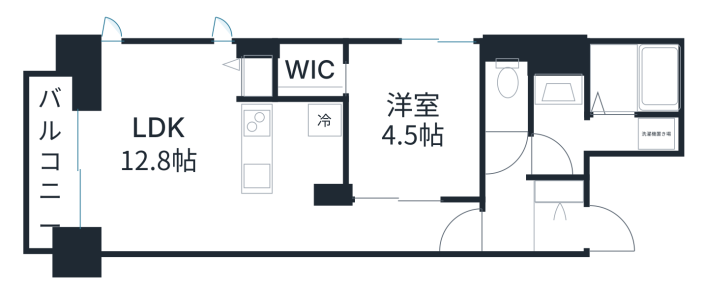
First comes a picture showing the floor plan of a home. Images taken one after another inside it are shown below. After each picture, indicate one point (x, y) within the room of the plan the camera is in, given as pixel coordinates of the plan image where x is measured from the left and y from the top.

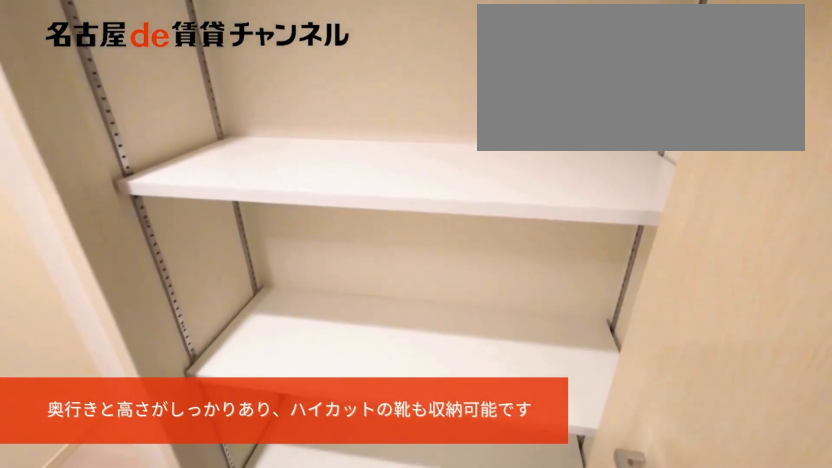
(560, 188)
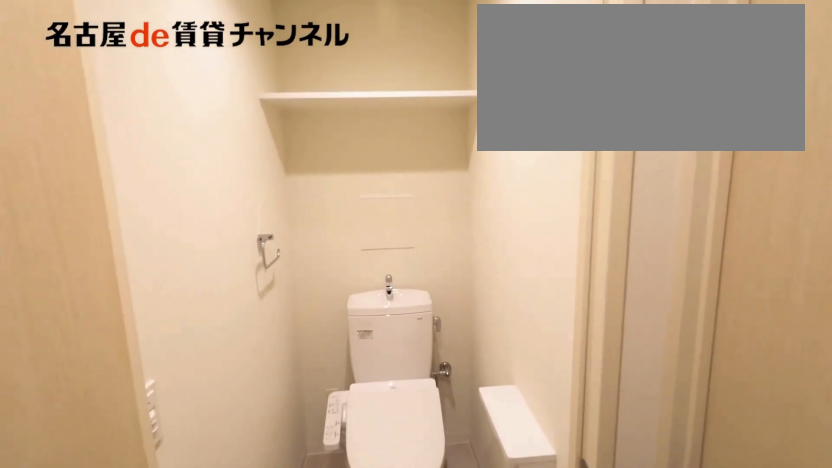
(508, 86)
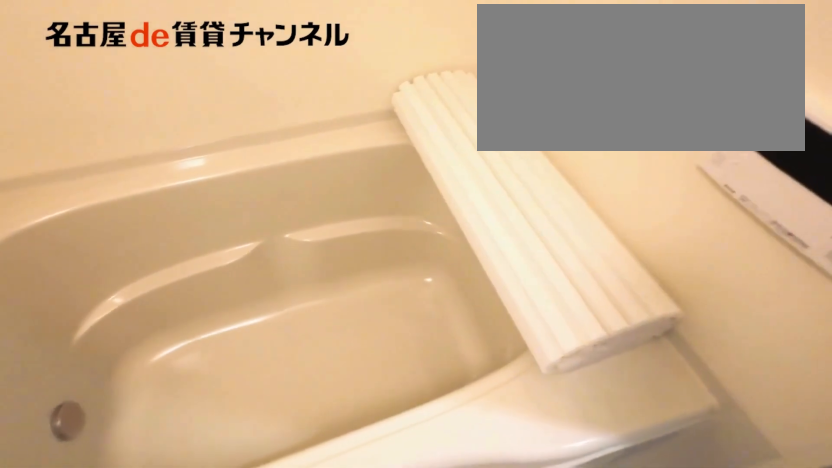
(599, 103)
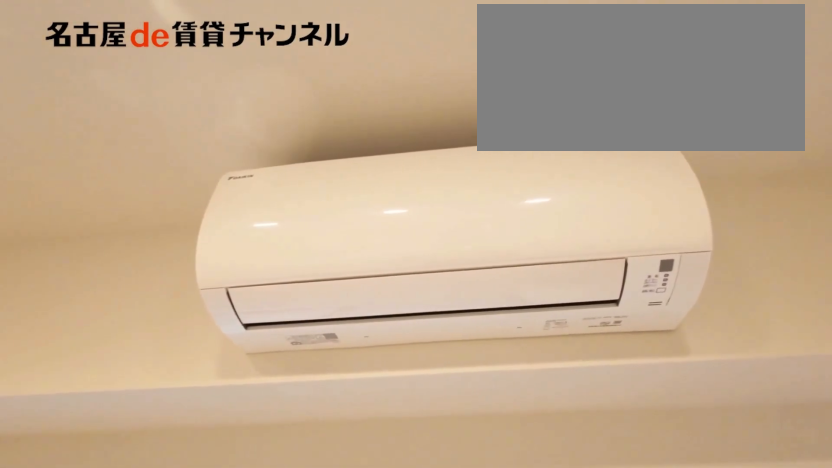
(158, 147)
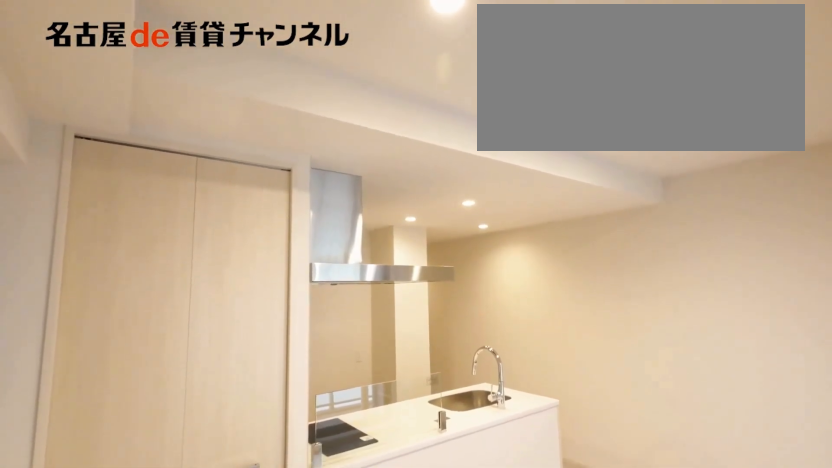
(158, 147)
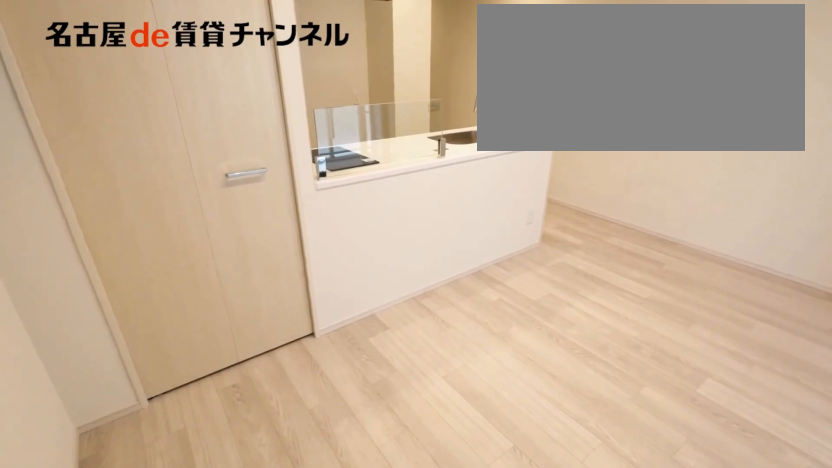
(158, 147)
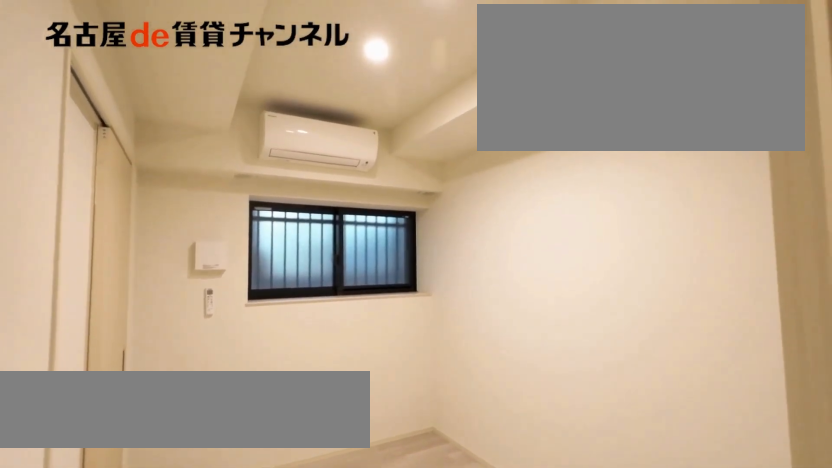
(413, 121)
